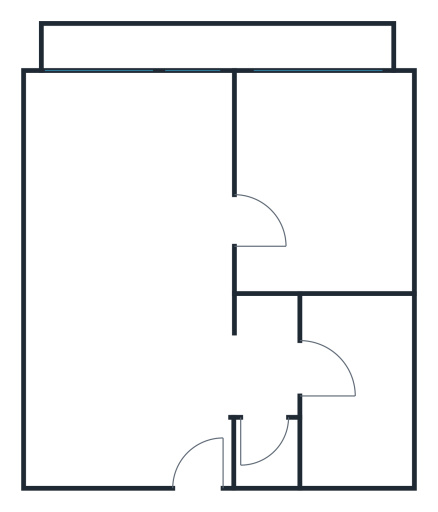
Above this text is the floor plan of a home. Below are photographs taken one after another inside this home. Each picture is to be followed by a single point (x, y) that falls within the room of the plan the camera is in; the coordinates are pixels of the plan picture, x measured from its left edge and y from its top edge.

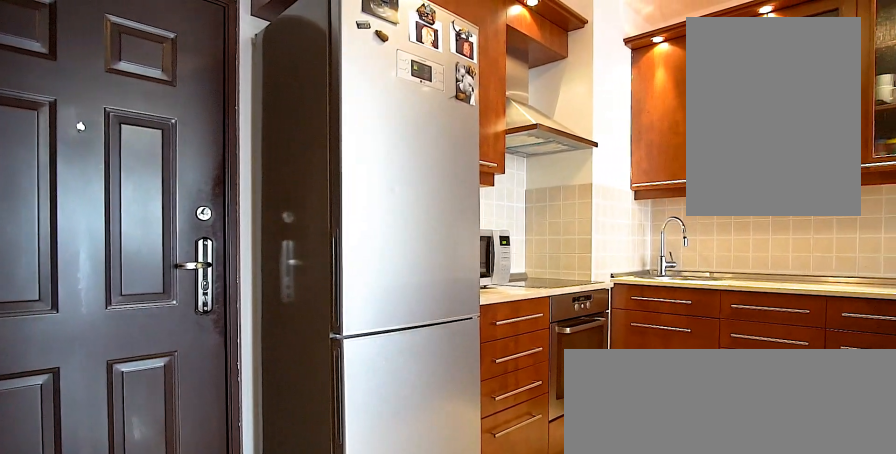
(201, 430)
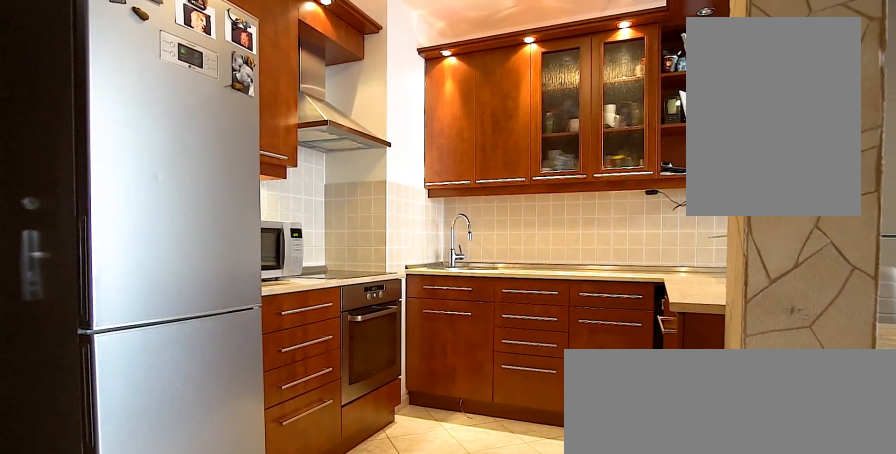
(201, 430)
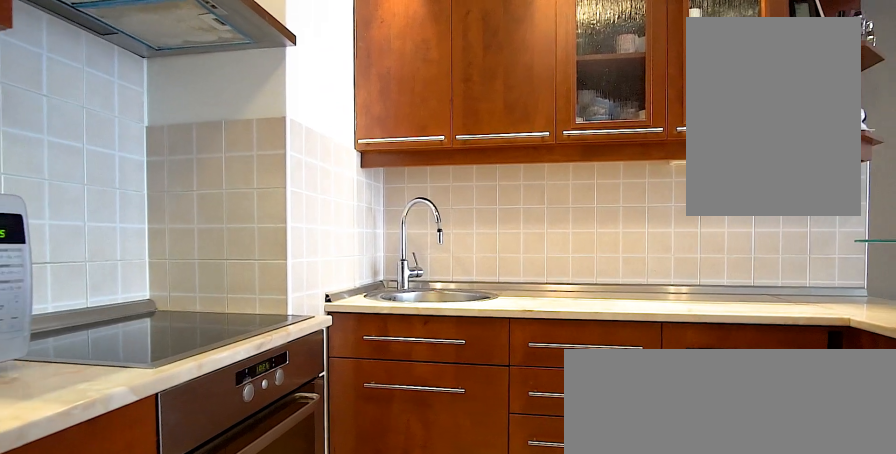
(123, 392)
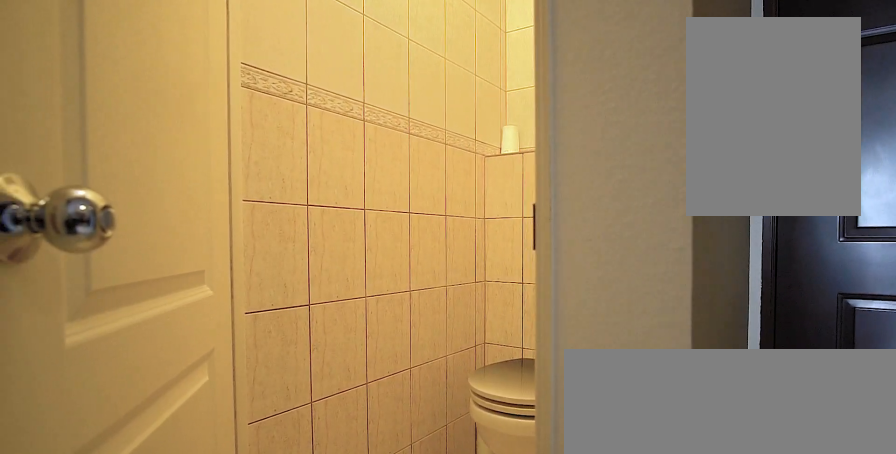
(266, 445)
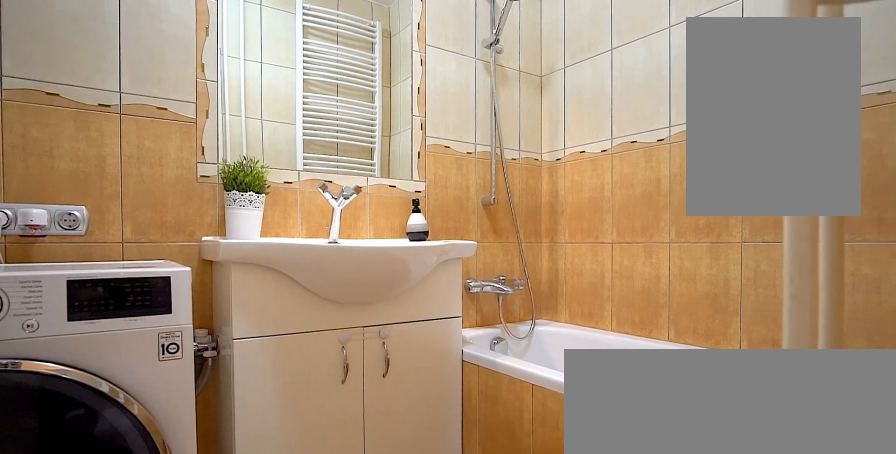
(346, 382)
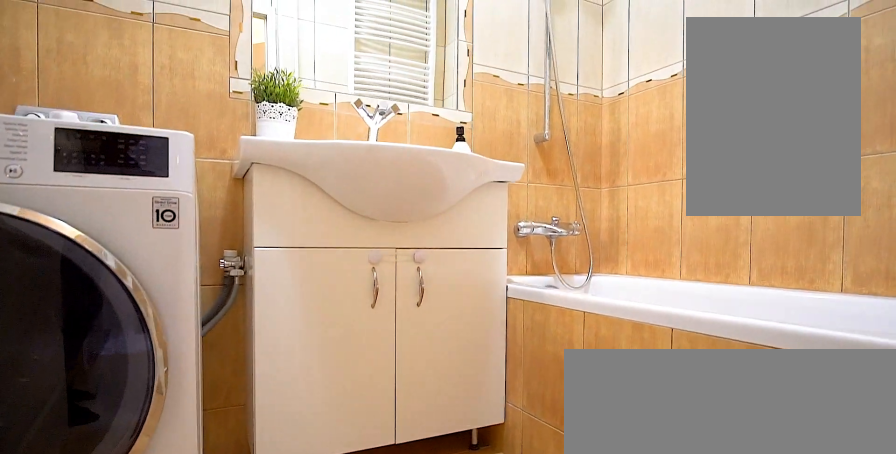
(346, 382)
